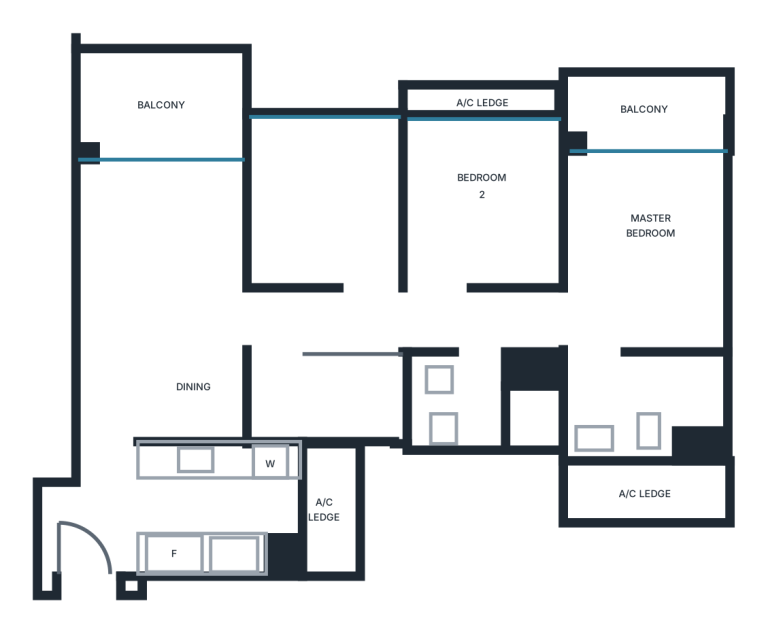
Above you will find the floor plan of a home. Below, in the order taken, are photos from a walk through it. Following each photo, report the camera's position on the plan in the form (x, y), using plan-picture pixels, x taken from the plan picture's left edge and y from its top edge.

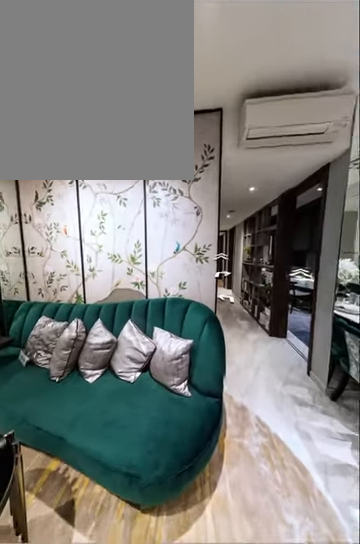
(181, 252)
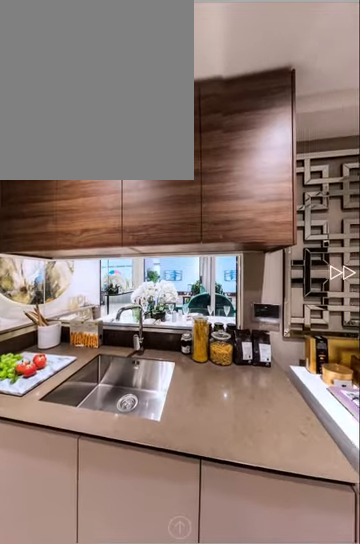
(190, 491)
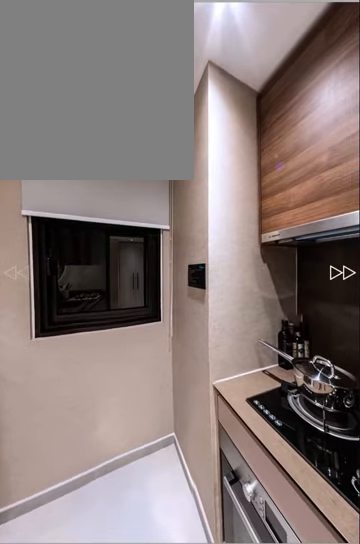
(232, 505)
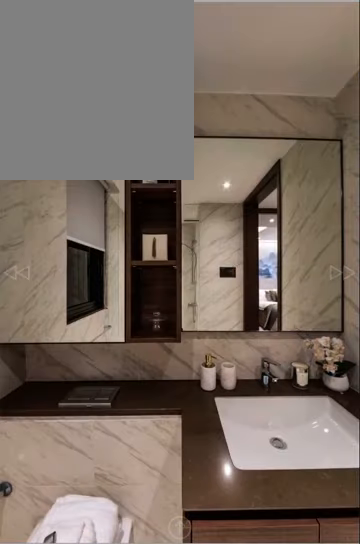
(486, 435)
